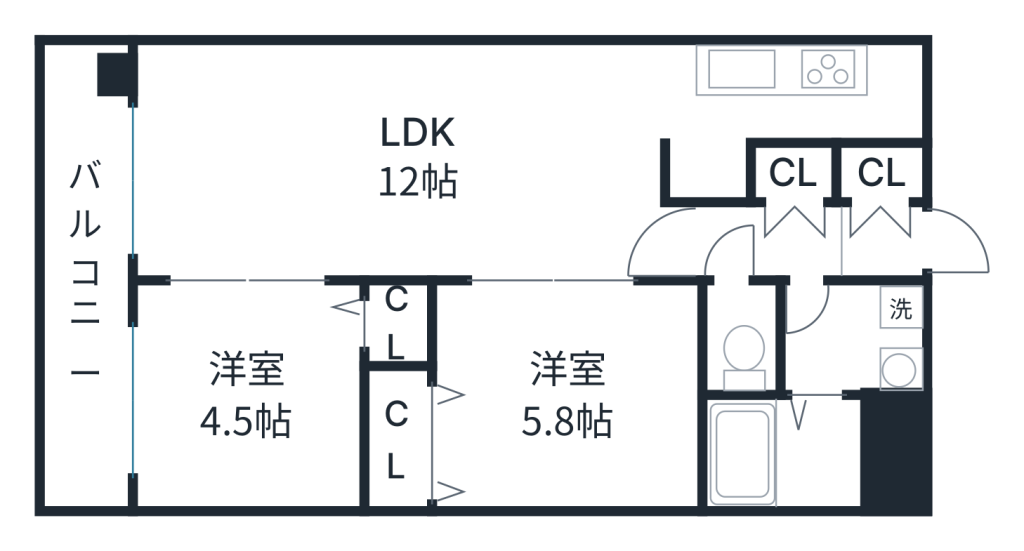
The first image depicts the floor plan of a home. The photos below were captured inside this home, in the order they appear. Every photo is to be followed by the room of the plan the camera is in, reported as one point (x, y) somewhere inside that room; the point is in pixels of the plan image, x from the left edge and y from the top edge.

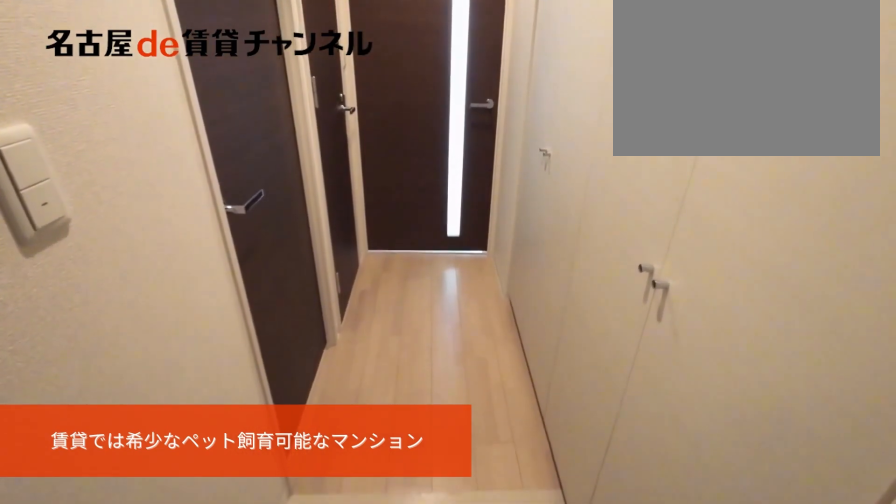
(837, 210)
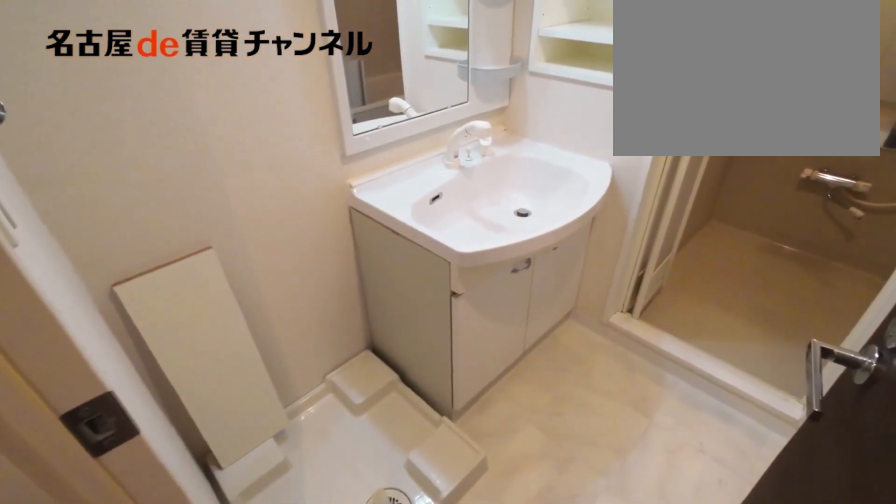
(854, 338)
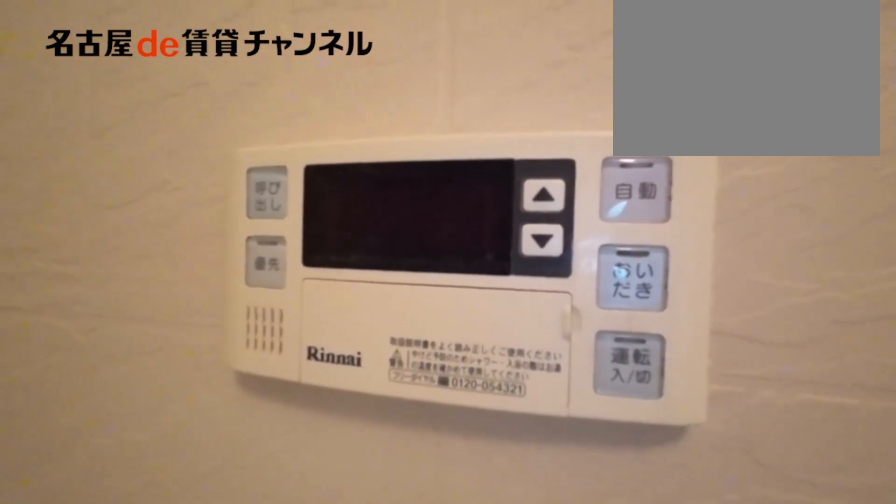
(780, 450)
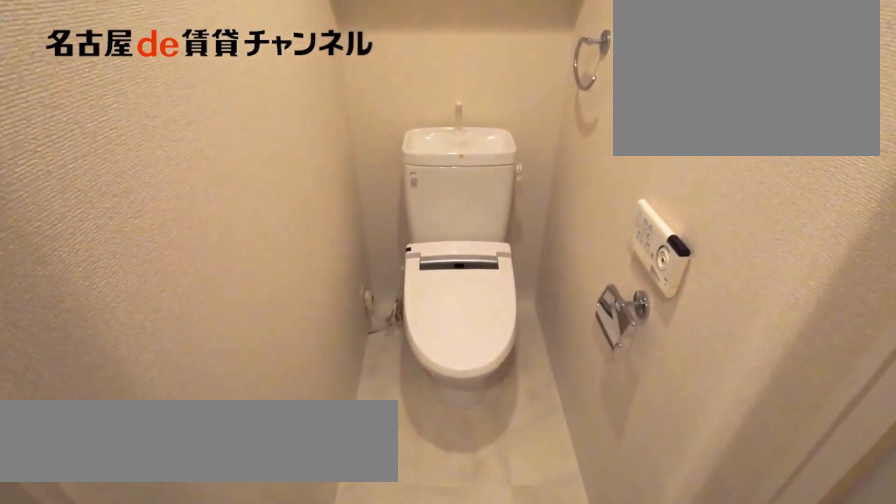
(741, 337)
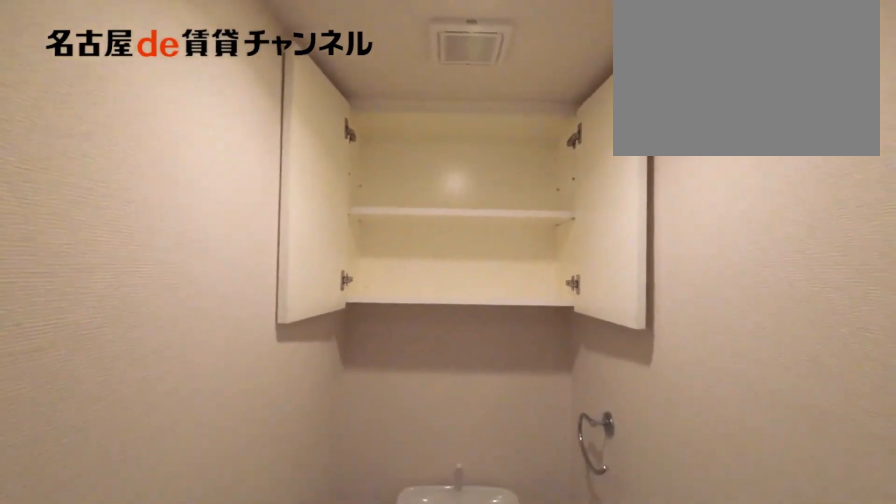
(741, 337)
